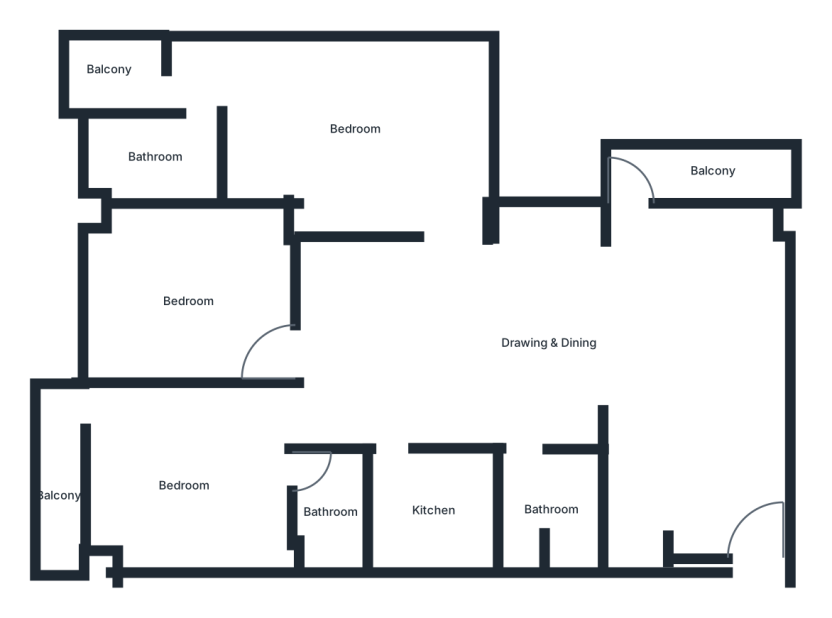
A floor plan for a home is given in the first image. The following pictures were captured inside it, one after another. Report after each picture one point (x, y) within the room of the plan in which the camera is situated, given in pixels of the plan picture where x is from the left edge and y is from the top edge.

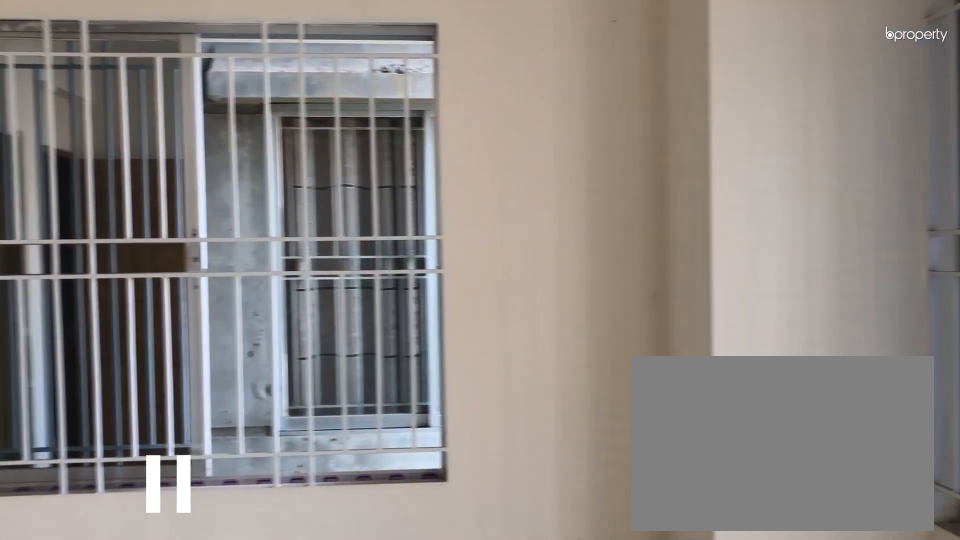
(189, 487)
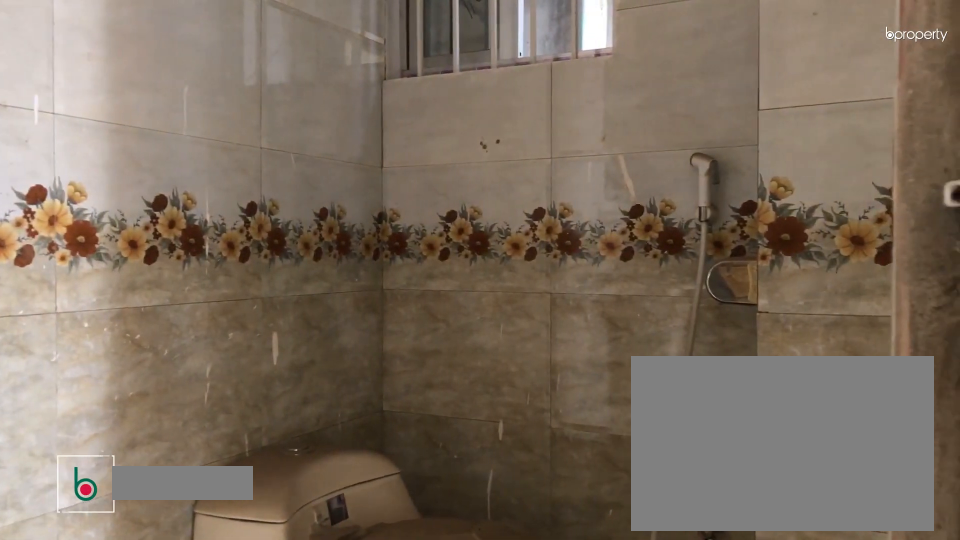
(330, 508)
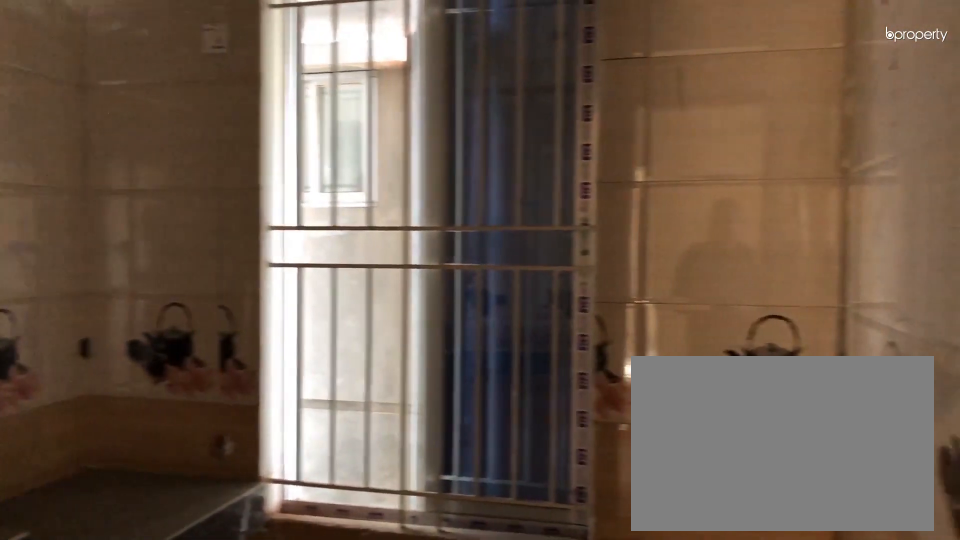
(436, 511)
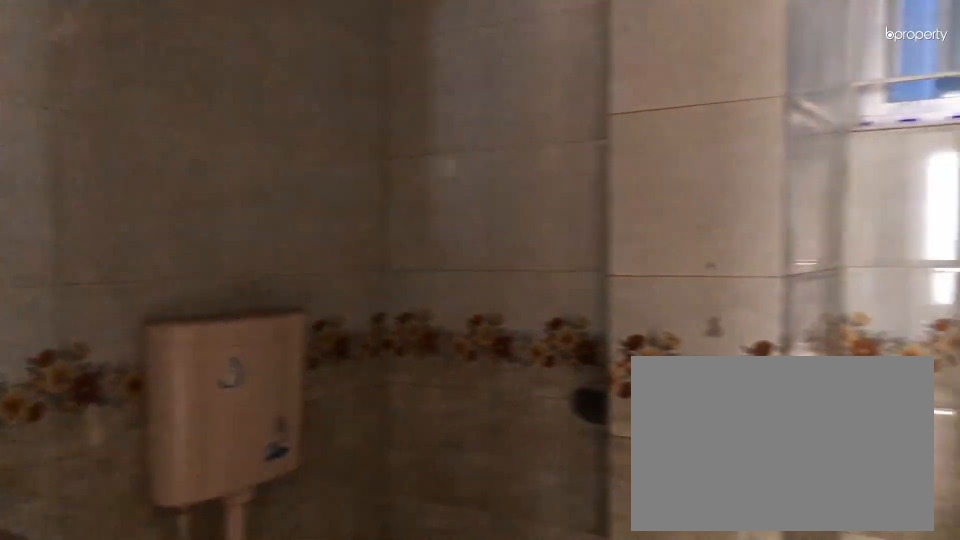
(549, 498)
